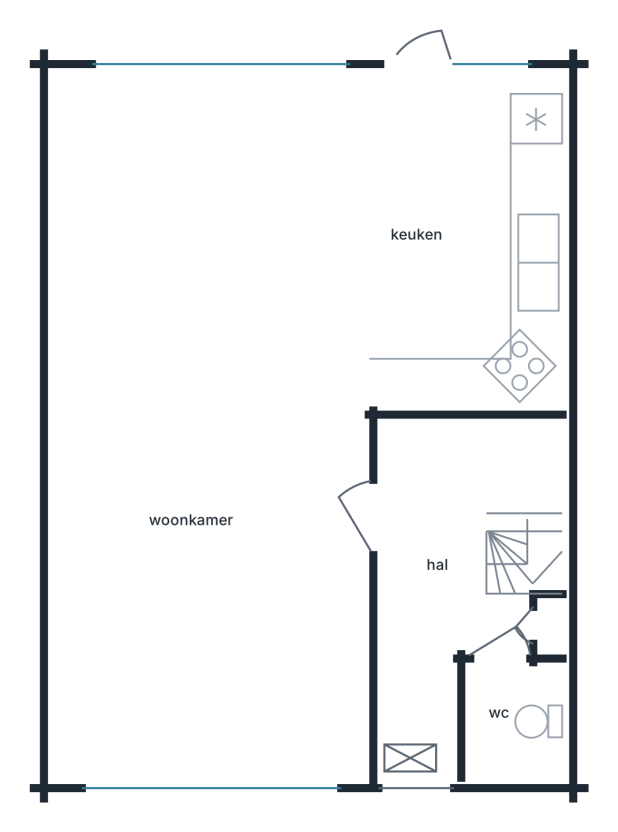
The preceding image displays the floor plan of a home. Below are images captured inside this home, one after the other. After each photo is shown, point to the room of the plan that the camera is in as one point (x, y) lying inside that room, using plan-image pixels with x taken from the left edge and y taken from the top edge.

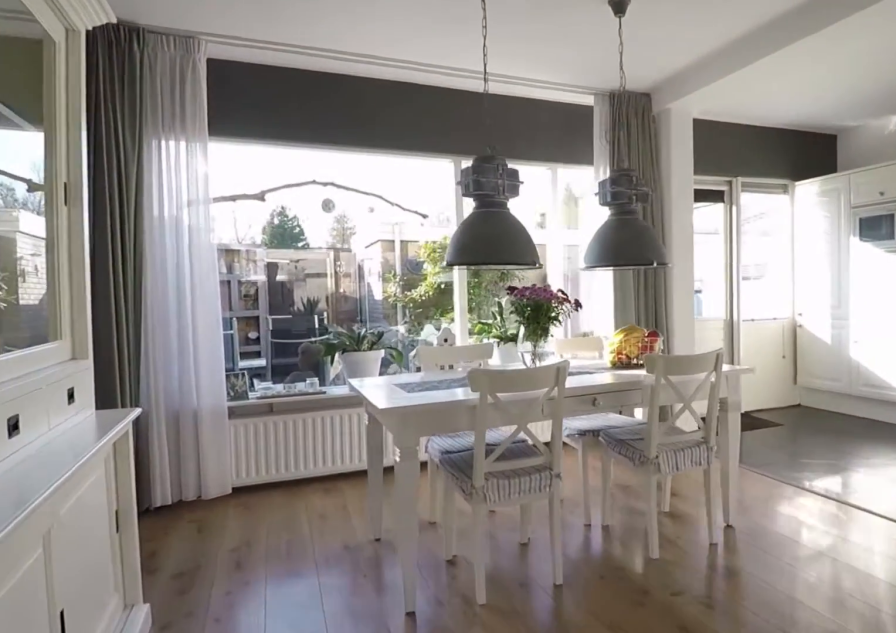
(142, 437)
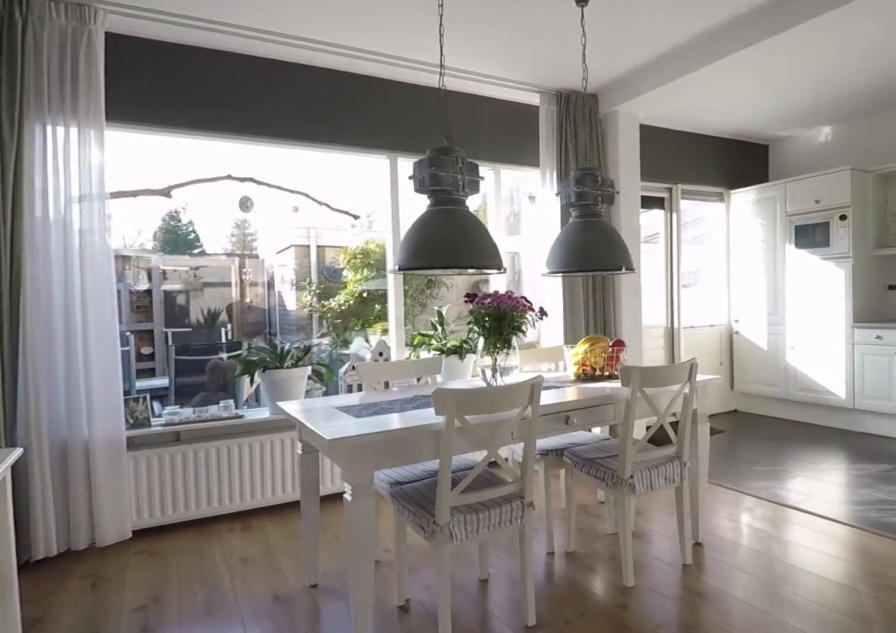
(142, 437)
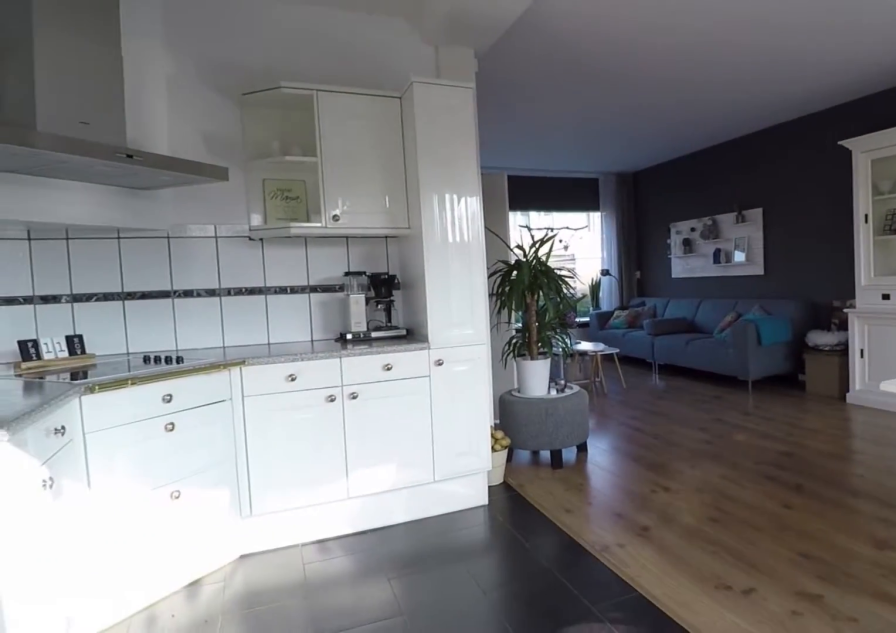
(465, 242)
